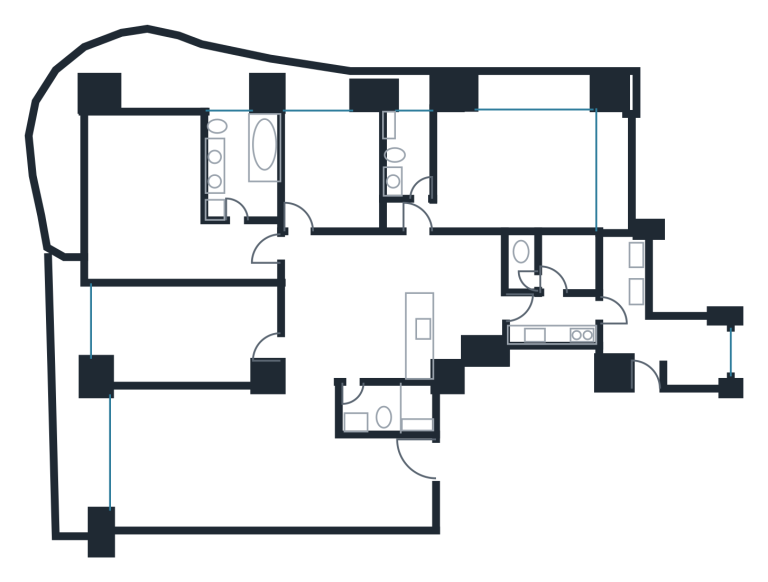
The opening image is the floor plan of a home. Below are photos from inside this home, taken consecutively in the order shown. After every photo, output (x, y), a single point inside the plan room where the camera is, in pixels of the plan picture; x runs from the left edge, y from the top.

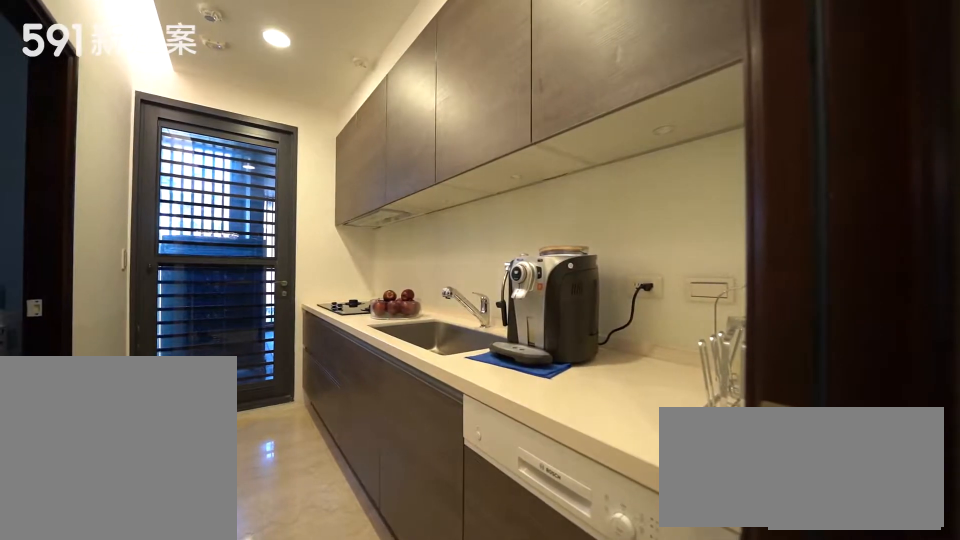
(557, 321)
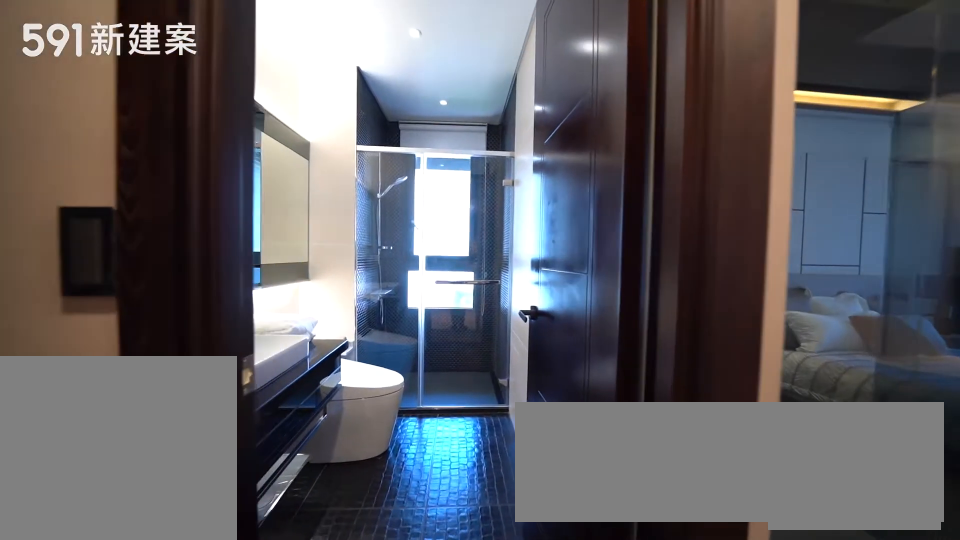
(410, 149)
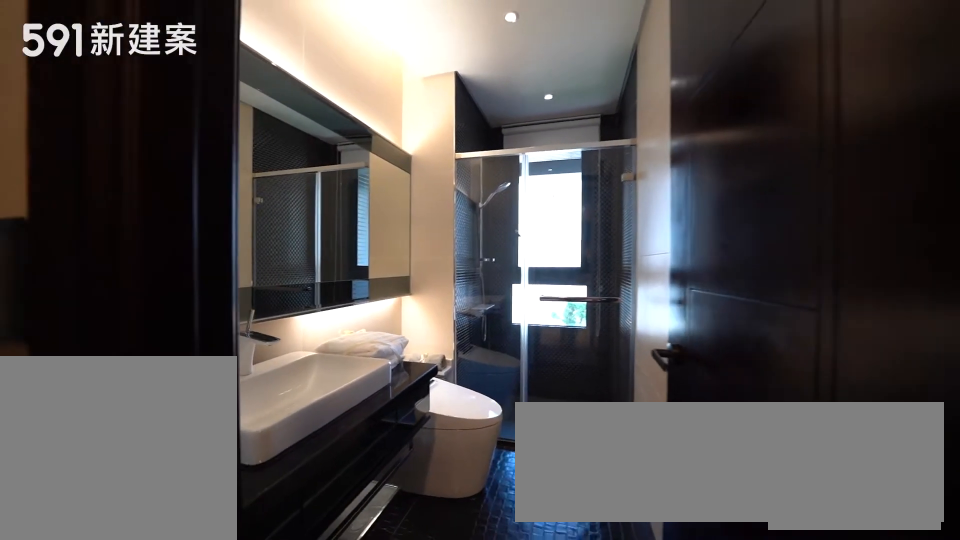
(410, 149)
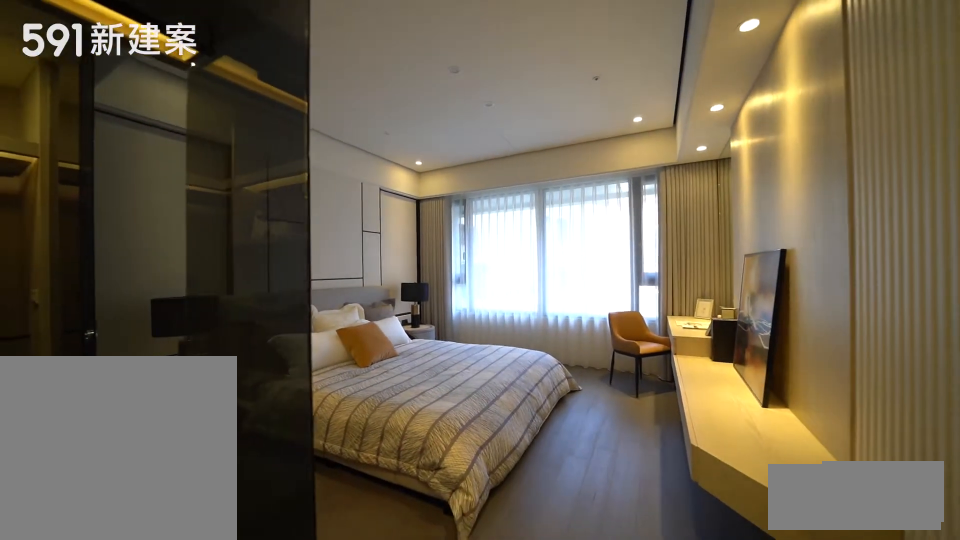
(510, 171)
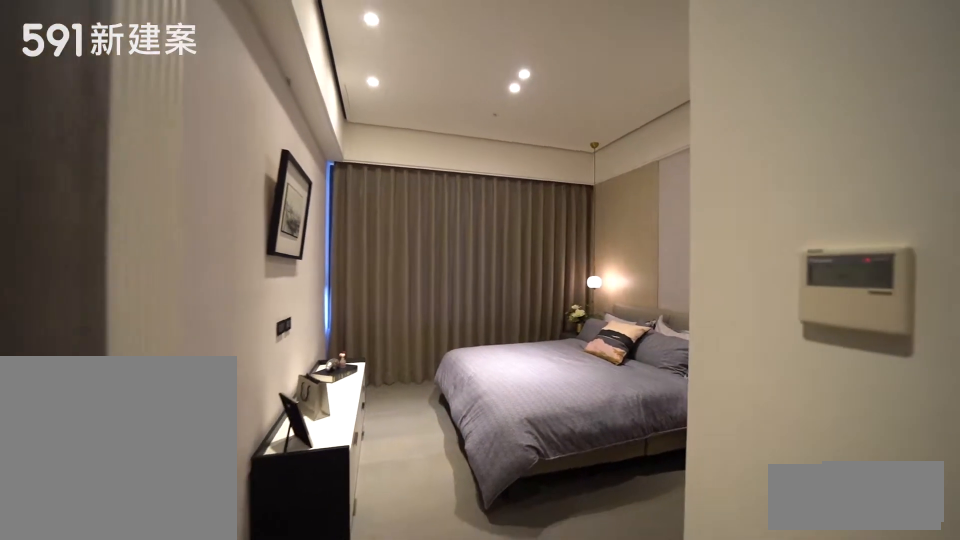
(334, 169)
